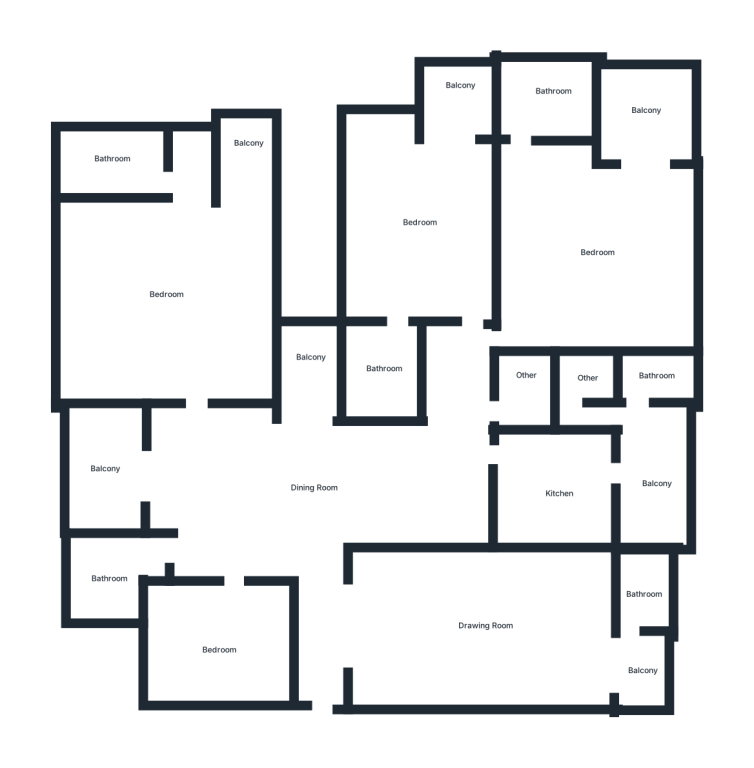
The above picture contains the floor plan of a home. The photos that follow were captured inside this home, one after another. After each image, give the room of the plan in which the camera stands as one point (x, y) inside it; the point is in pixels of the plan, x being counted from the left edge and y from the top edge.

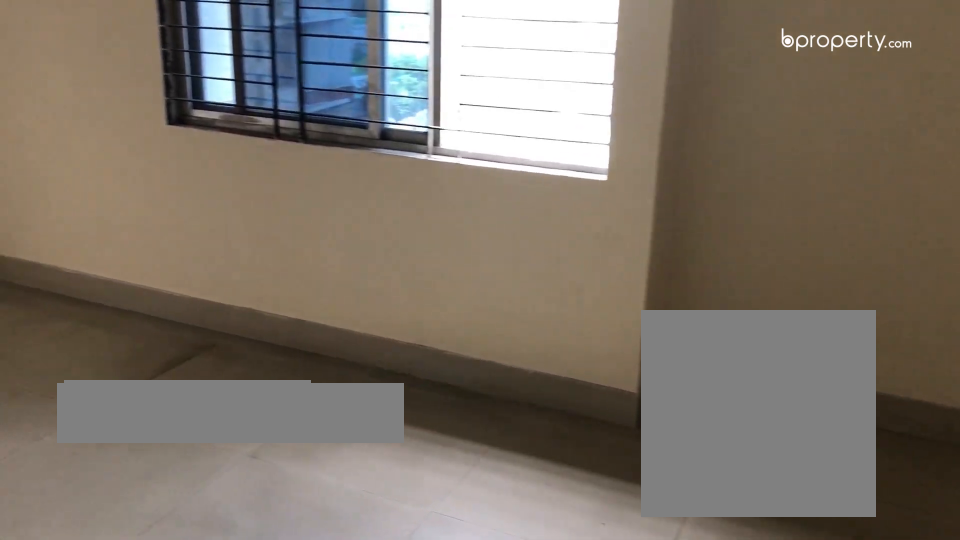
(593, 255)
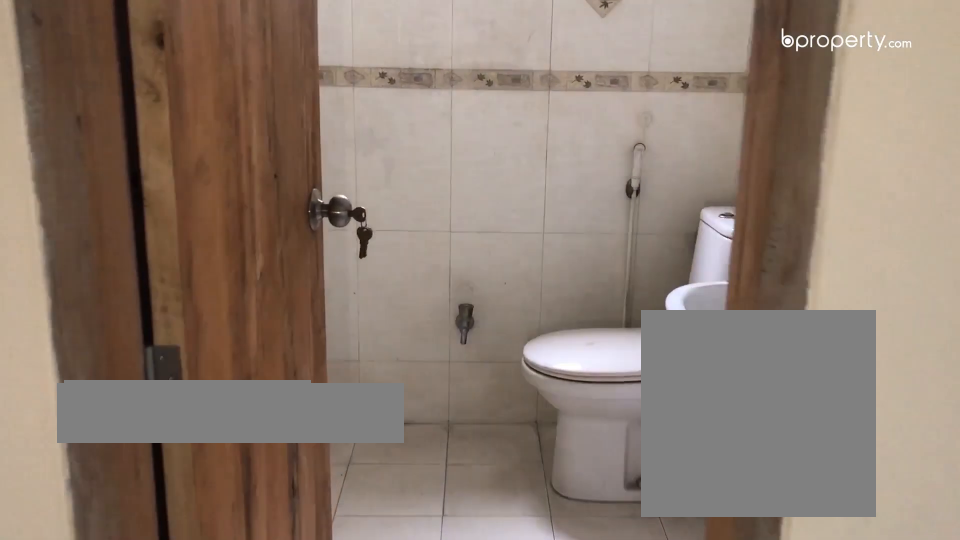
(554, 90)
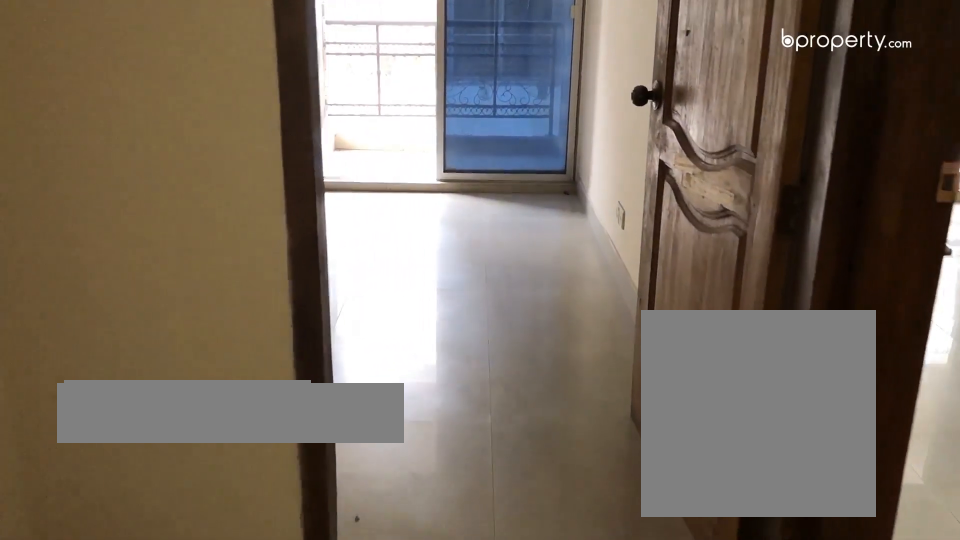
(424, 221)
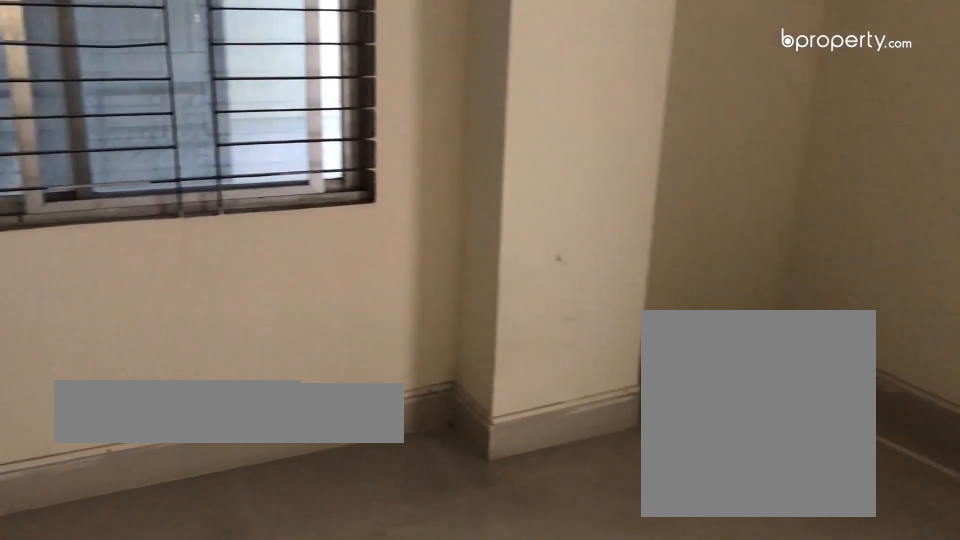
(424, 221)
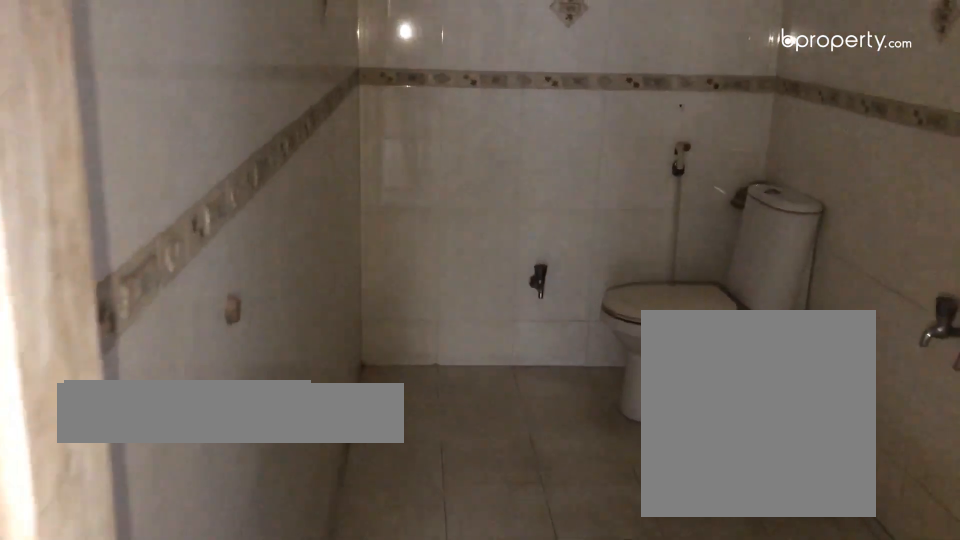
(384, 364)
